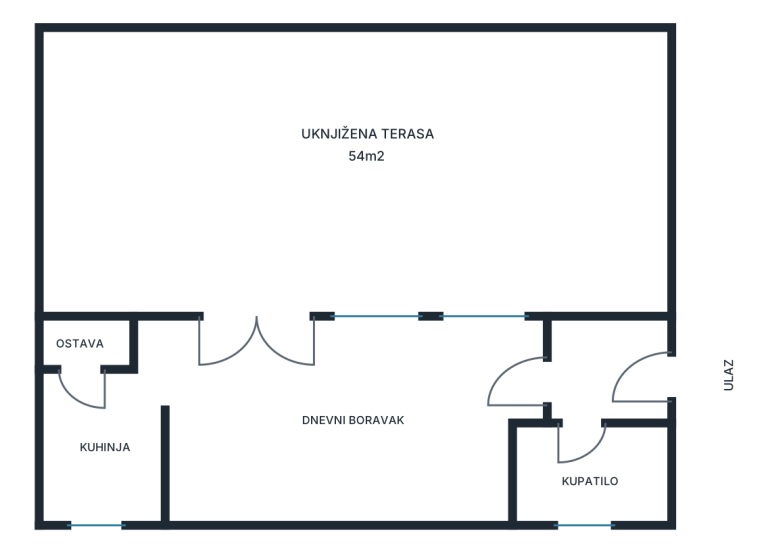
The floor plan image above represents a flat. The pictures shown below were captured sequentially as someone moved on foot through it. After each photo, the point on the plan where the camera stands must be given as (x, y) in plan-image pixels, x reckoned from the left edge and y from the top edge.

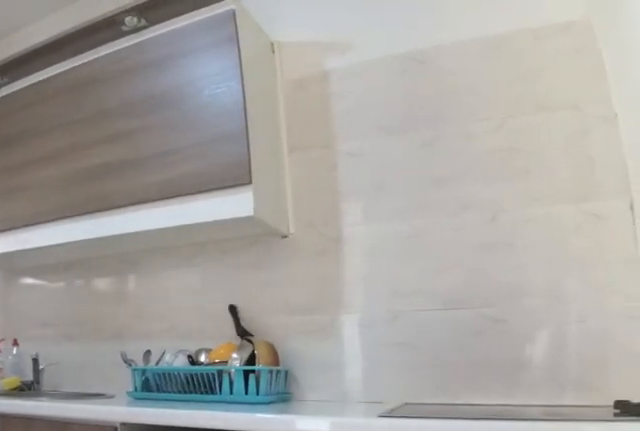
(146, 359)
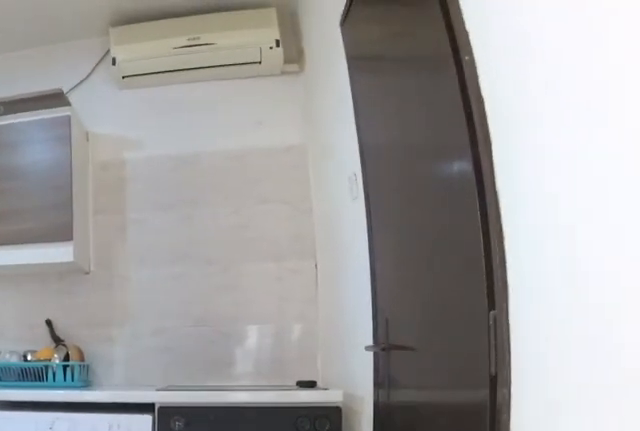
(180, 367)
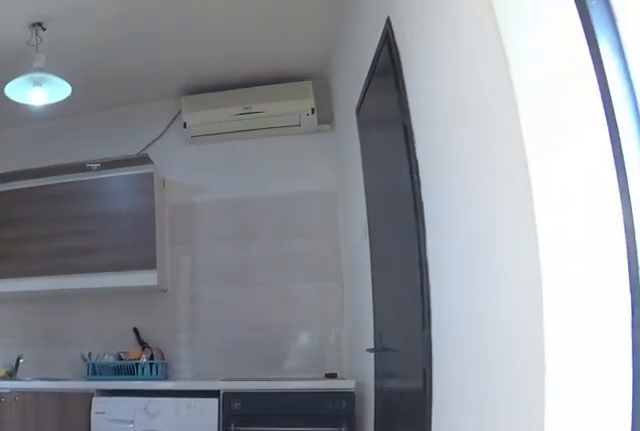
(238, 379)
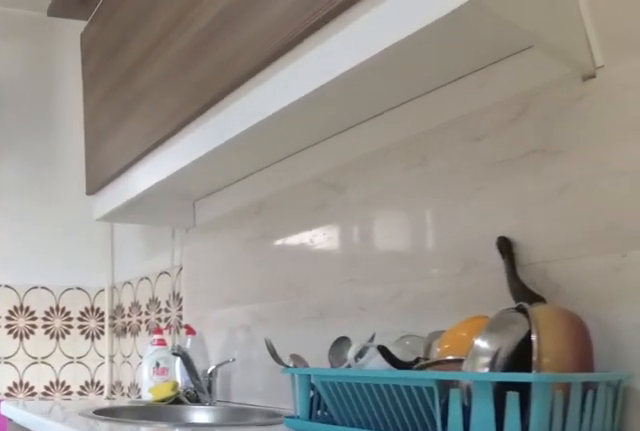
(107, 358)
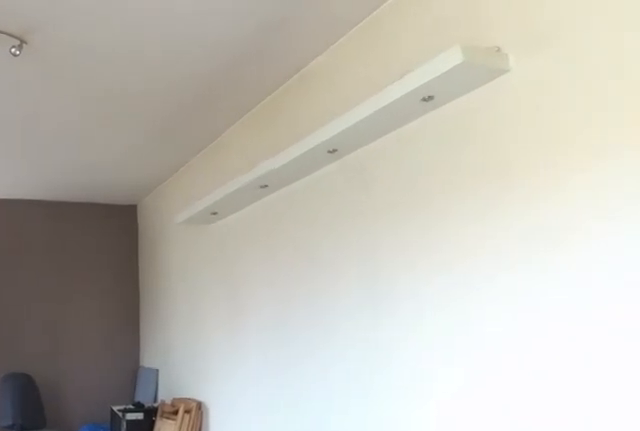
(213, 377)
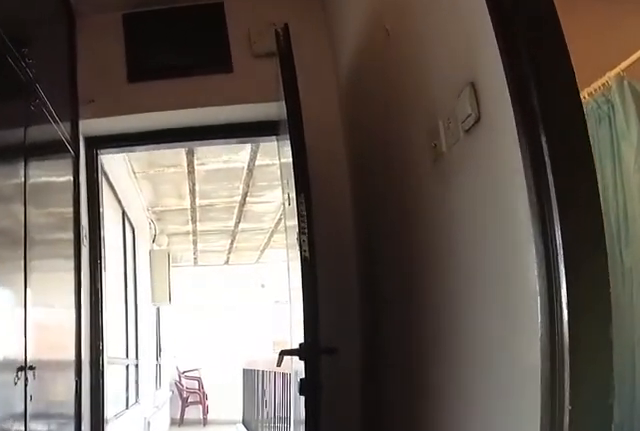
(496, 388)
